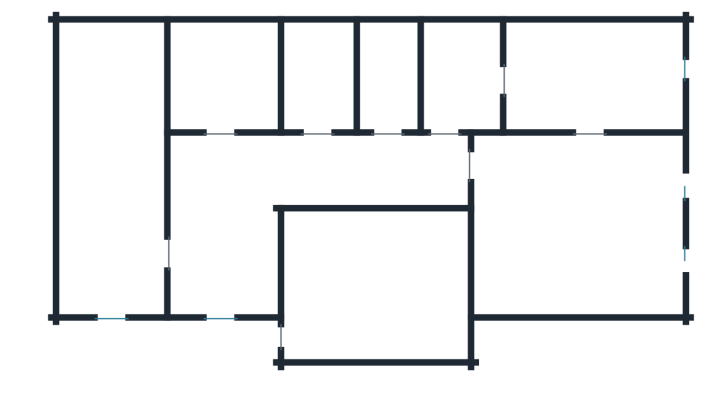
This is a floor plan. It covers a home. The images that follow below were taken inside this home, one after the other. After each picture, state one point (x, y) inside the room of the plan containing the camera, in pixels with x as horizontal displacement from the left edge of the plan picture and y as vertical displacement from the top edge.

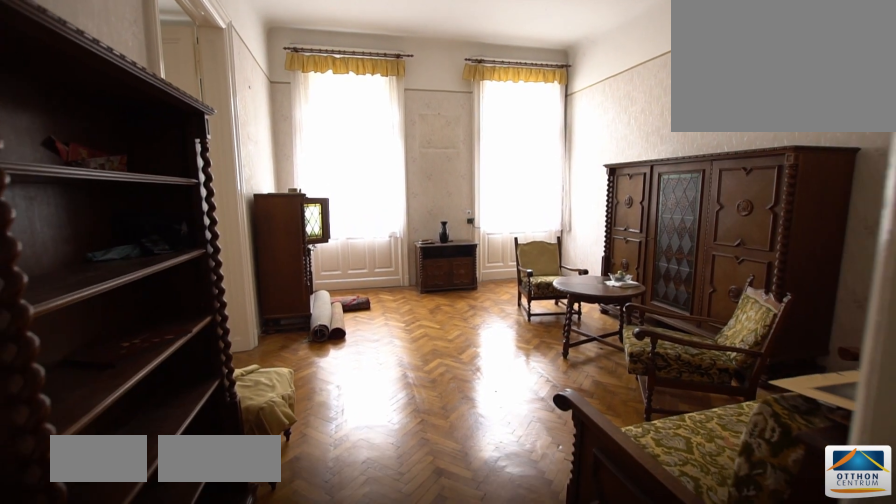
(581, 229)
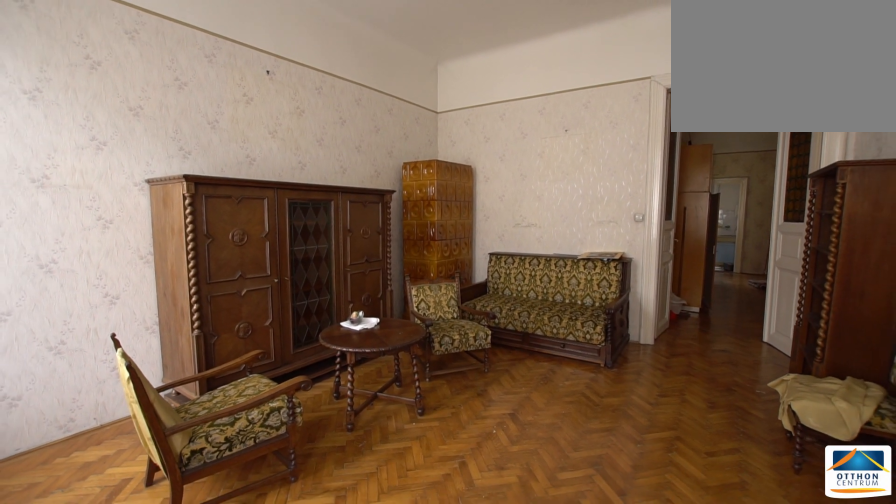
(581, 229)
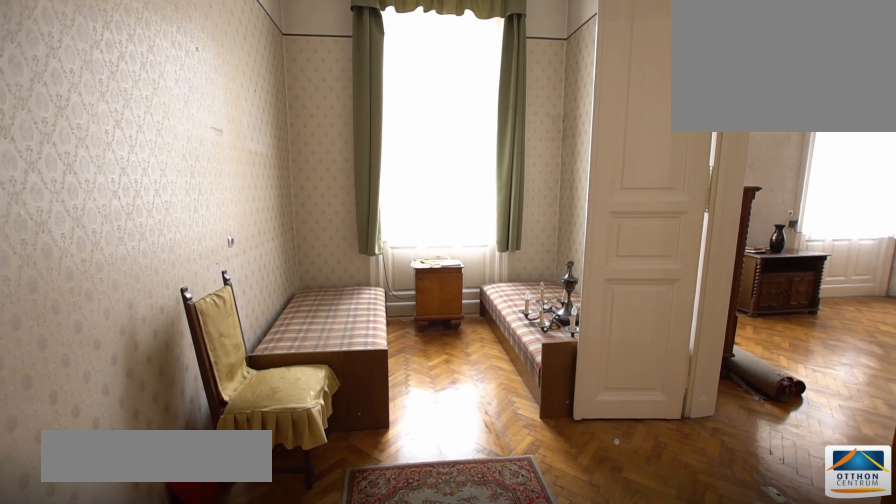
(591, 76)
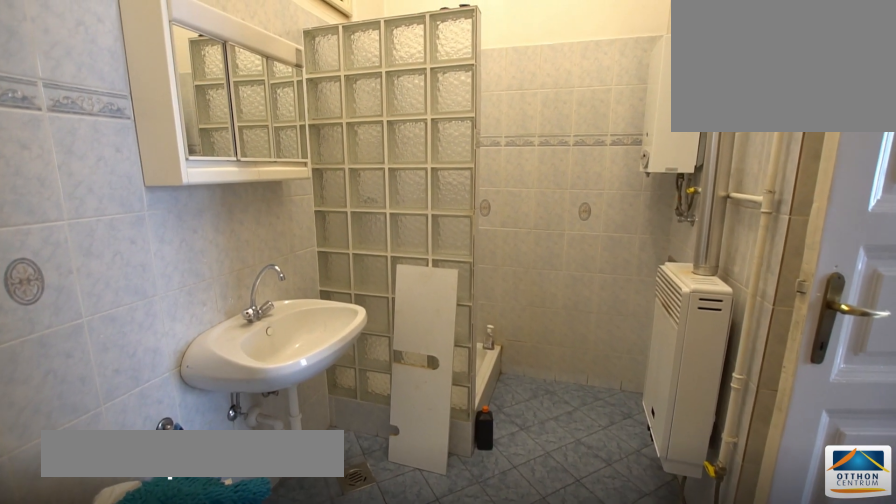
(460, 75)
